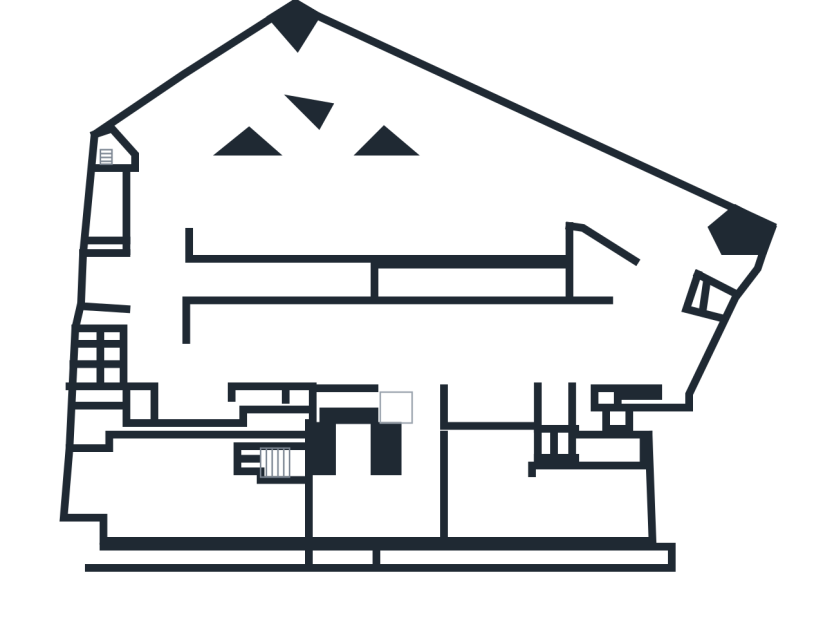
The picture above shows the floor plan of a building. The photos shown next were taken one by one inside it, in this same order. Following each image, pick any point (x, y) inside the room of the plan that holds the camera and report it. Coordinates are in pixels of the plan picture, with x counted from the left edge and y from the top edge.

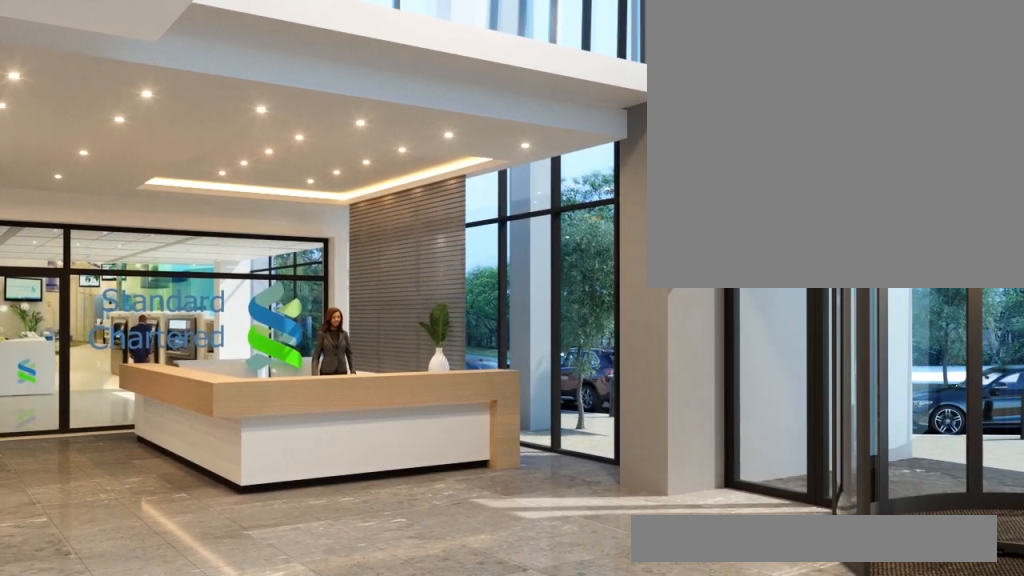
(534, 499)
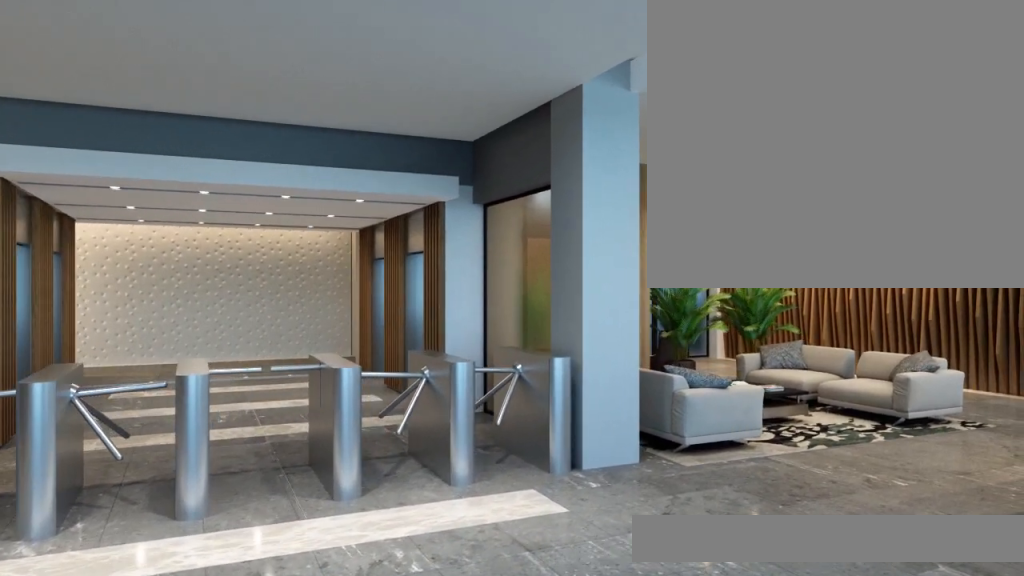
(368, 508)
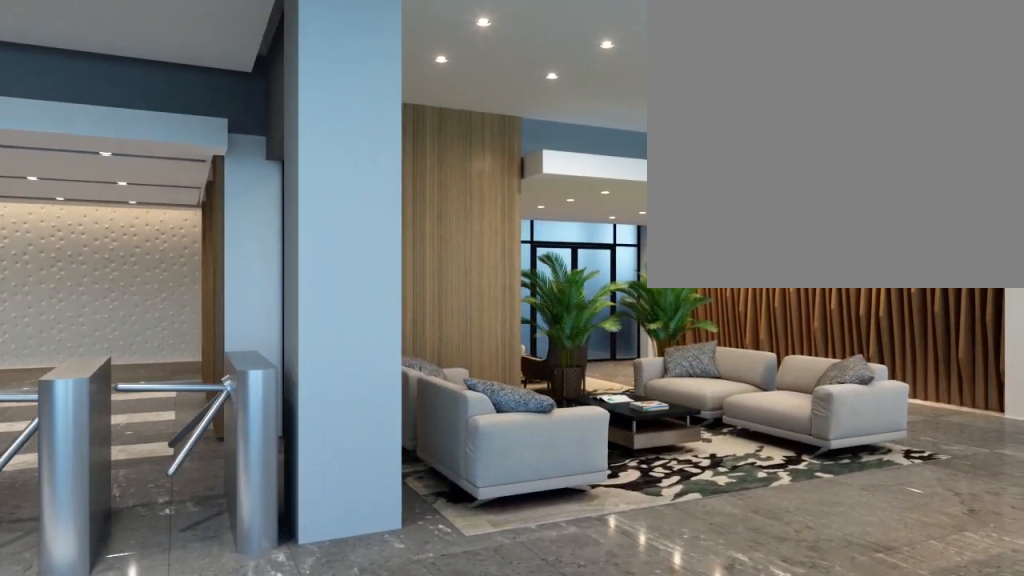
(369, 508)
